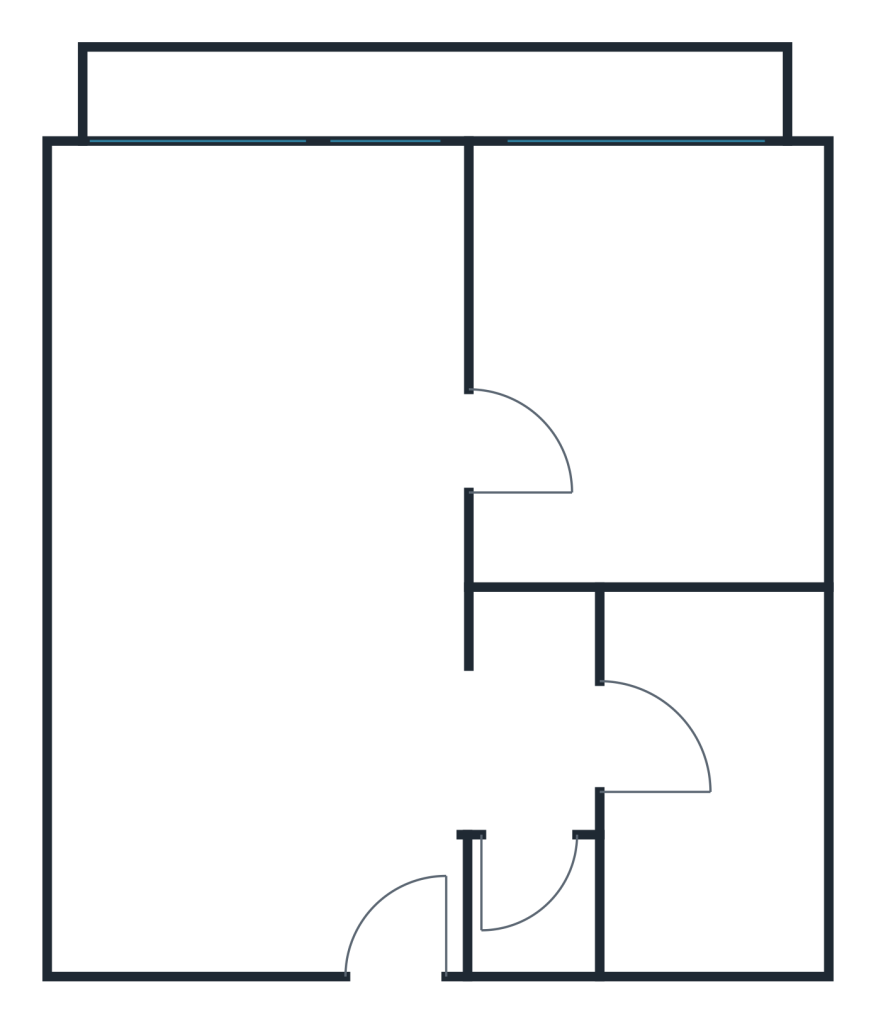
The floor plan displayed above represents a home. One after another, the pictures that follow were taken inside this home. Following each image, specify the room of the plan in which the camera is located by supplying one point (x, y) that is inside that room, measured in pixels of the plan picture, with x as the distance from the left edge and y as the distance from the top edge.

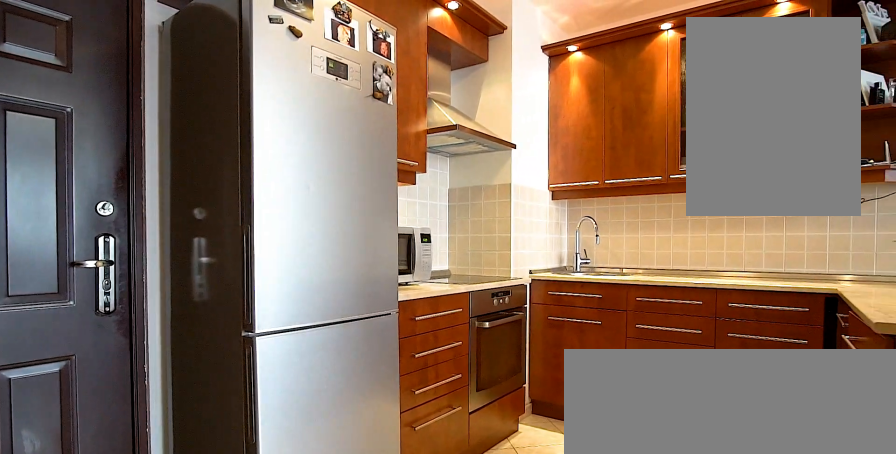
(402, 860)
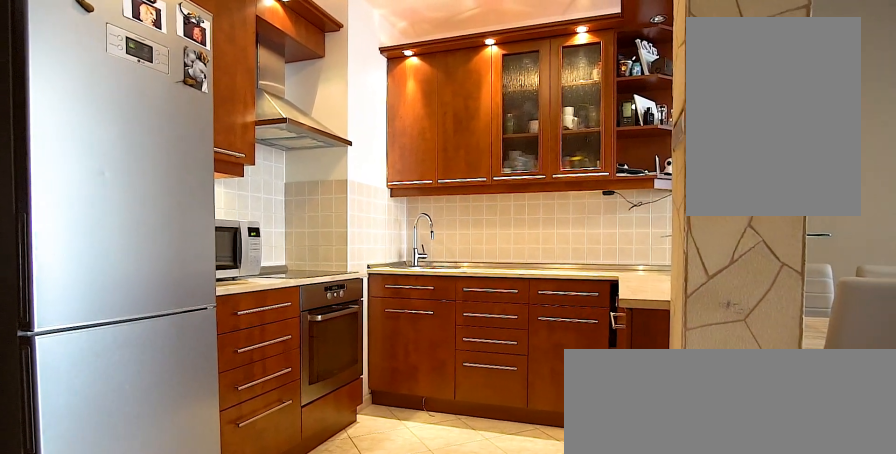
(402, 860)
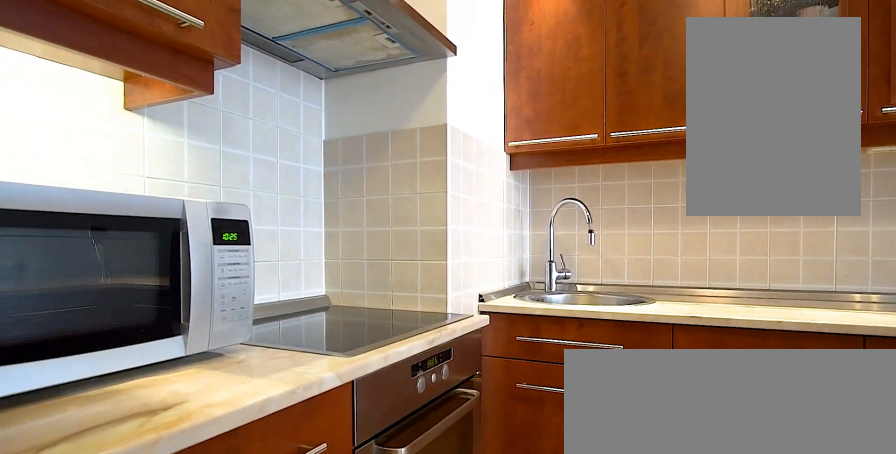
(246, 784)
